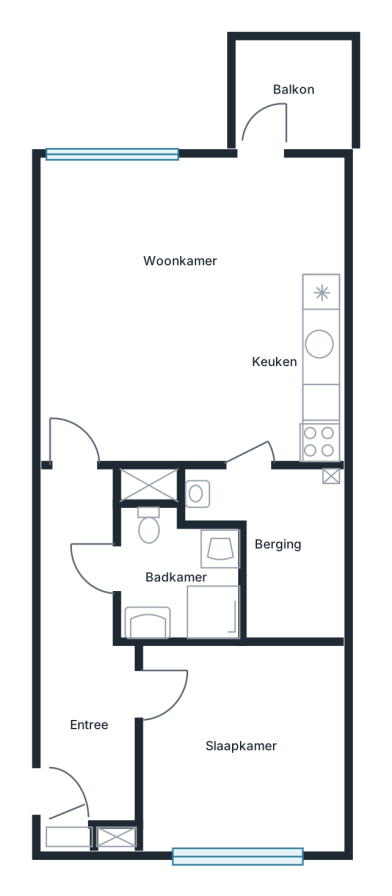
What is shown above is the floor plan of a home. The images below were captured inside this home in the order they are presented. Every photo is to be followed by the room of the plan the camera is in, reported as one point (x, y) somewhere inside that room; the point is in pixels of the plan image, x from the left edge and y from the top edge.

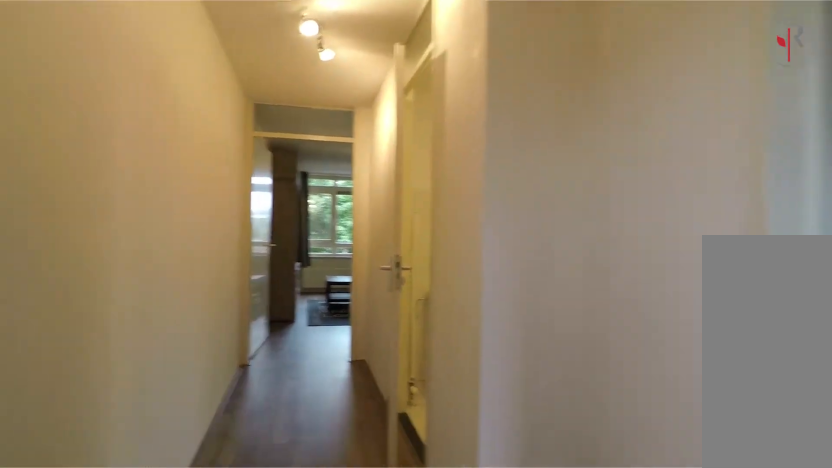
(88, 658)
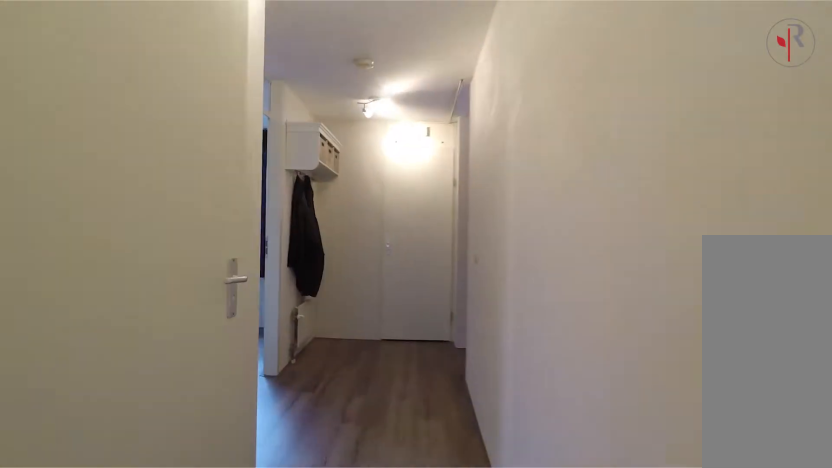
(88, 658)
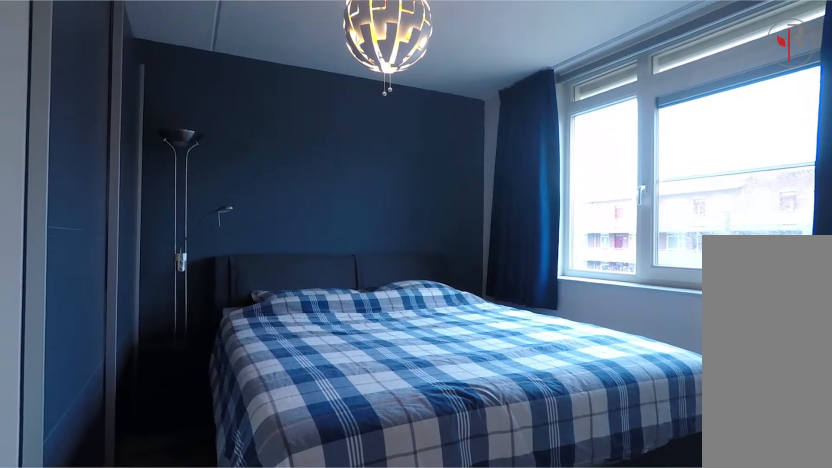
(242, 746)
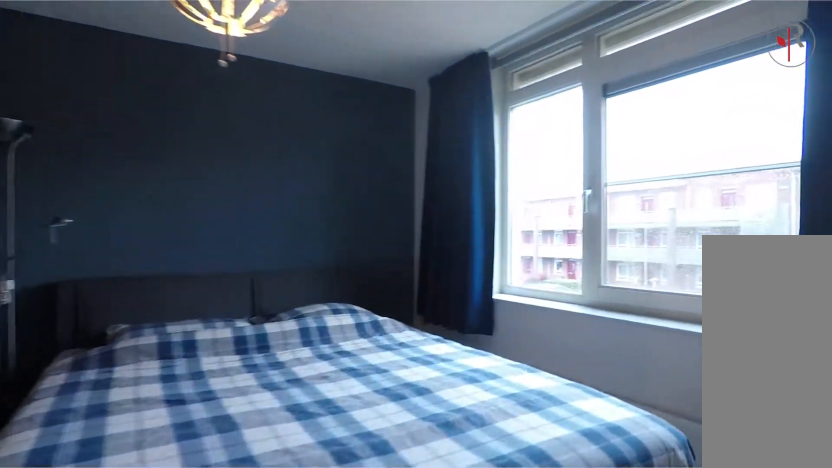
(242, 746)
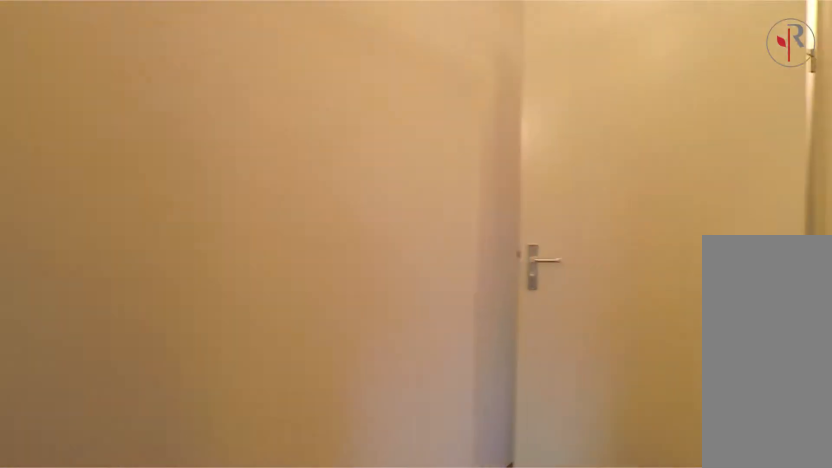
(88, 657)
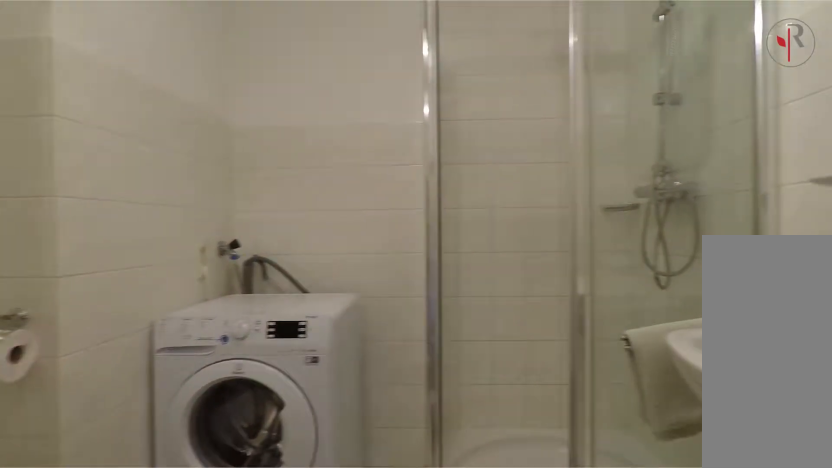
(162, 565)
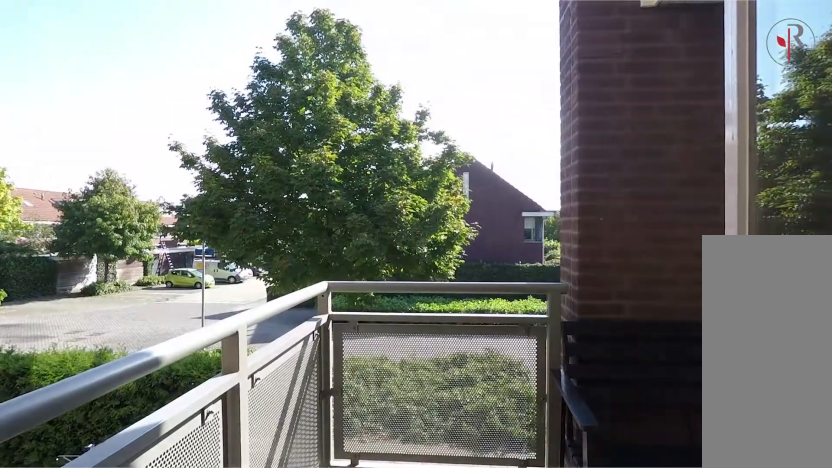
(293, 94)
